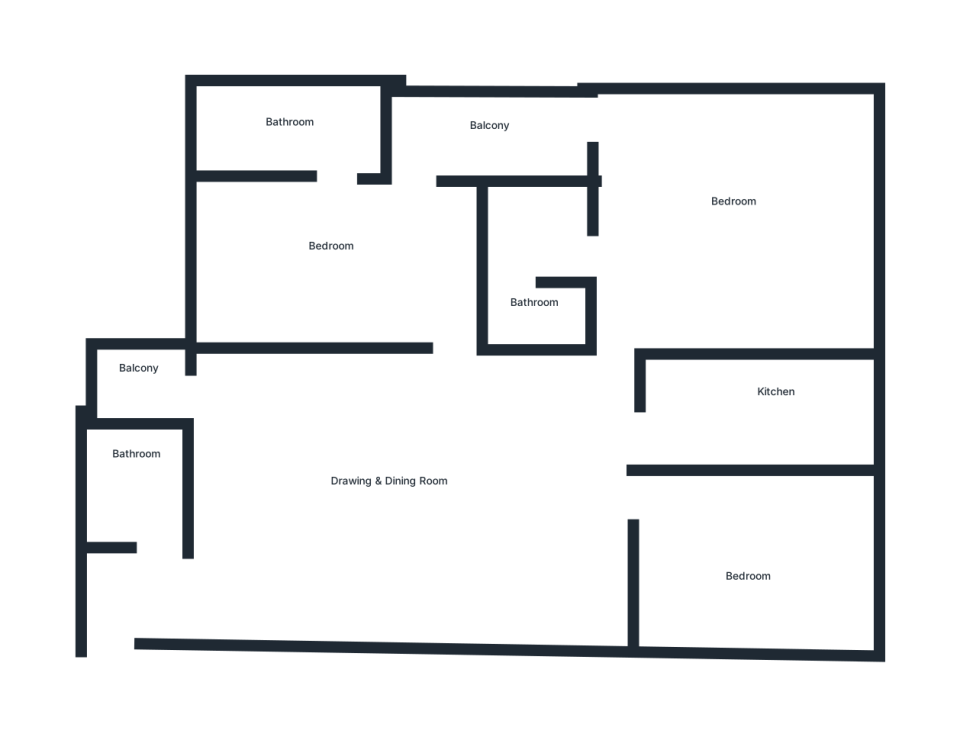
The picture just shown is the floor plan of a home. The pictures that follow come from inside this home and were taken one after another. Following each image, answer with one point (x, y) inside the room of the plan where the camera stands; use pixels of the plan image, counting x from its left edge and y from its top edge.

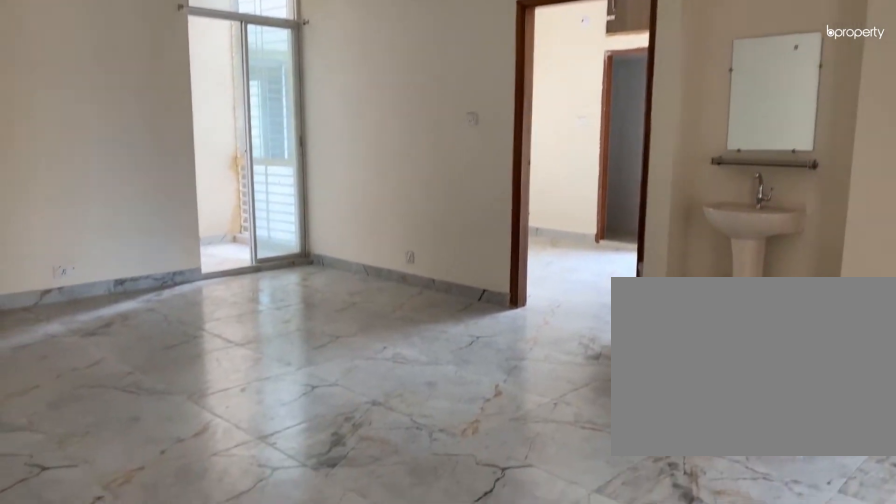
(400, 484)
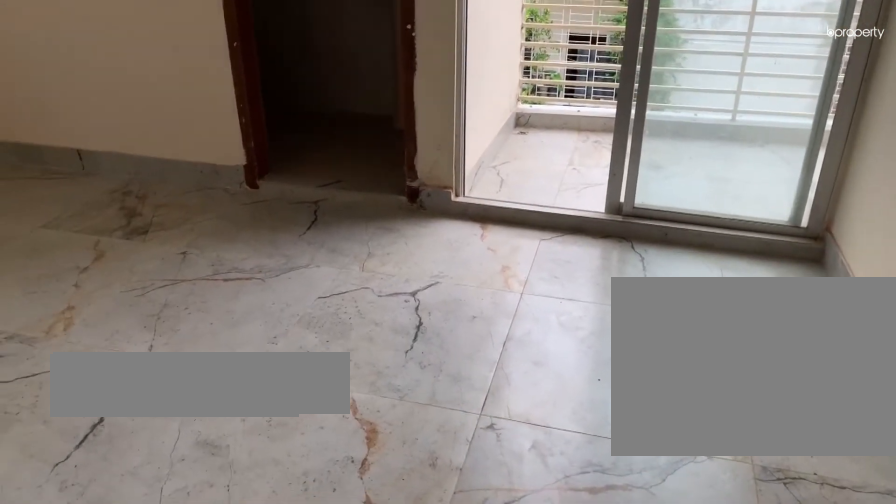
(330, 253)
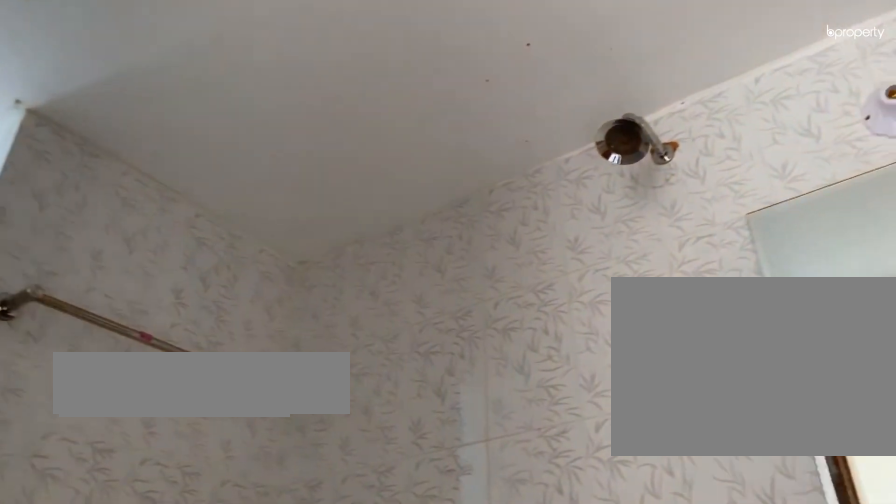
(304, 124)
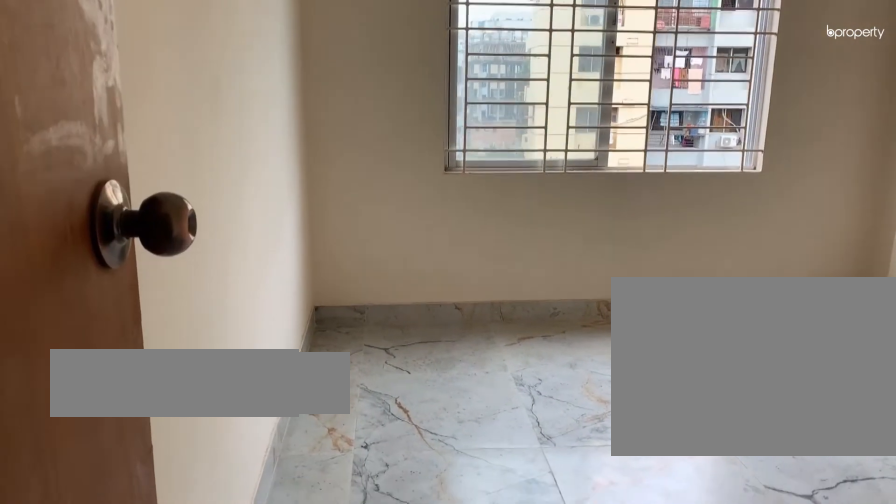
(752, 565)
